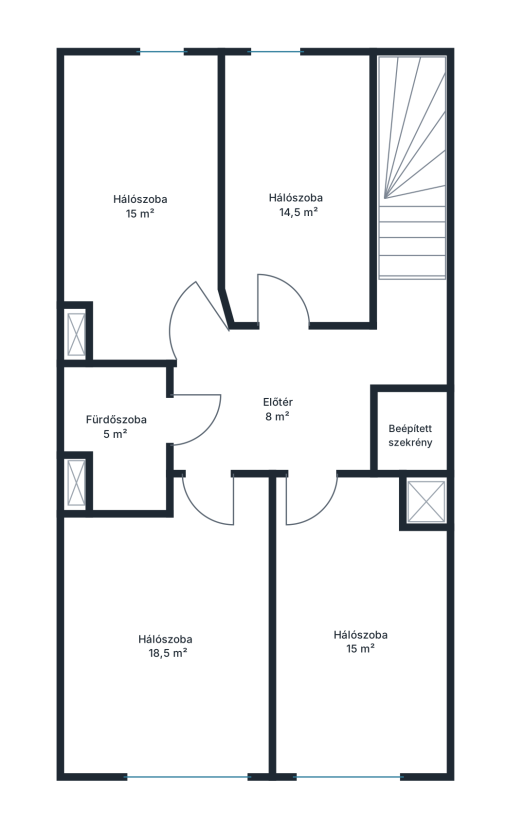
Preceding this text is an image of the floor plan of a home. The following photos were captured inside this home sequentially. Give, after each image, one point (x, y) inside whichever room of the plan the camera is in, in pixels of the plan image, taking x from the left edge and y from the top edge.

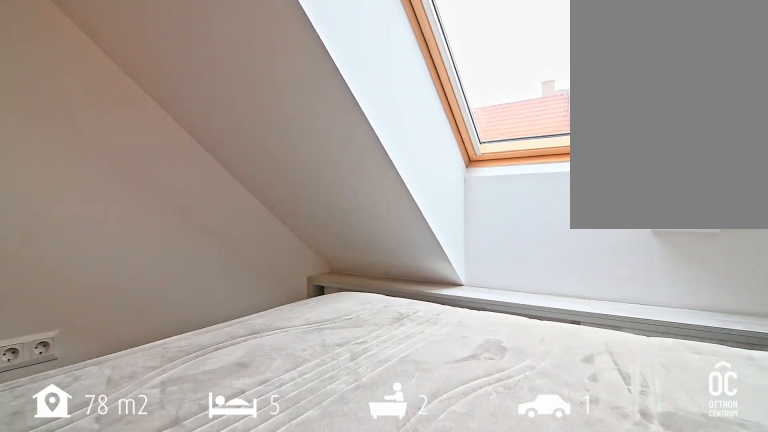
(366, 643)
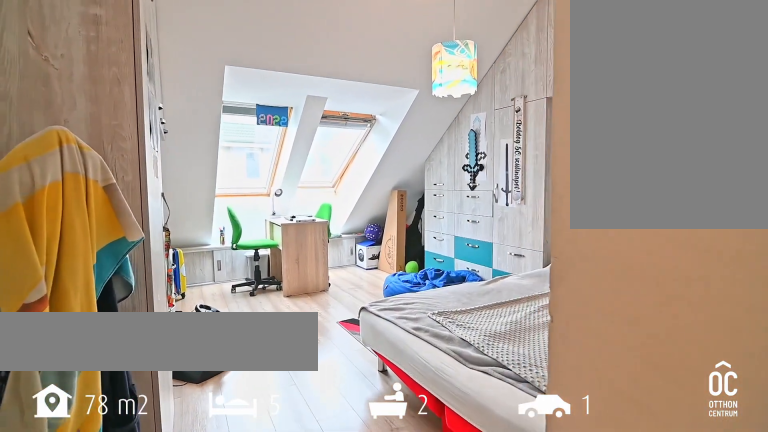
(165, 644)
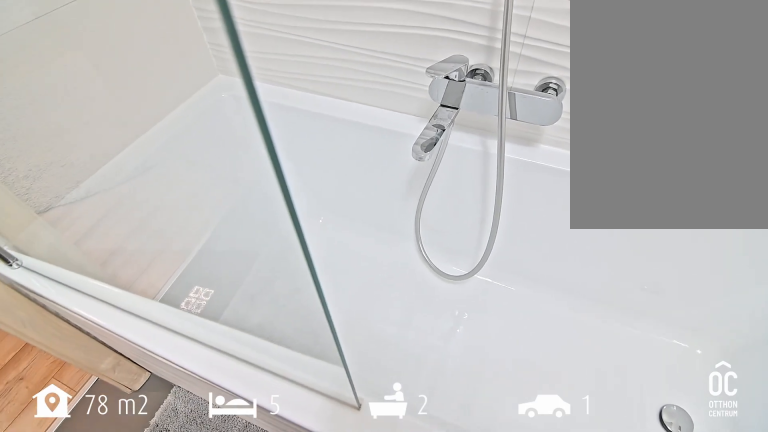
(117, 429)
